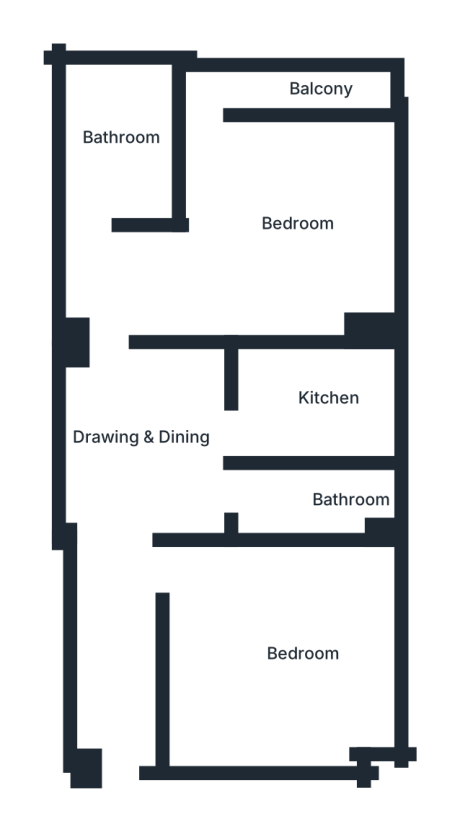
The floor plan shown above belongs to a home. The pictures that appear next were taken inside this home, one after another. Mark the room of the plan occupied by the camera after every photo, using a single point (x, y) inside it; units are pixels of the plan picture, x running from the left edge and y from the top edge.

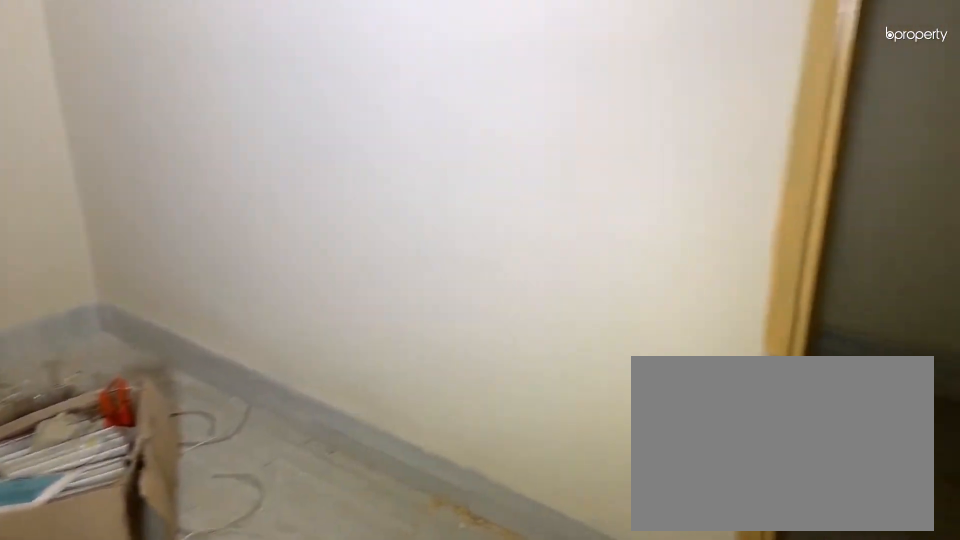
(279, 659)
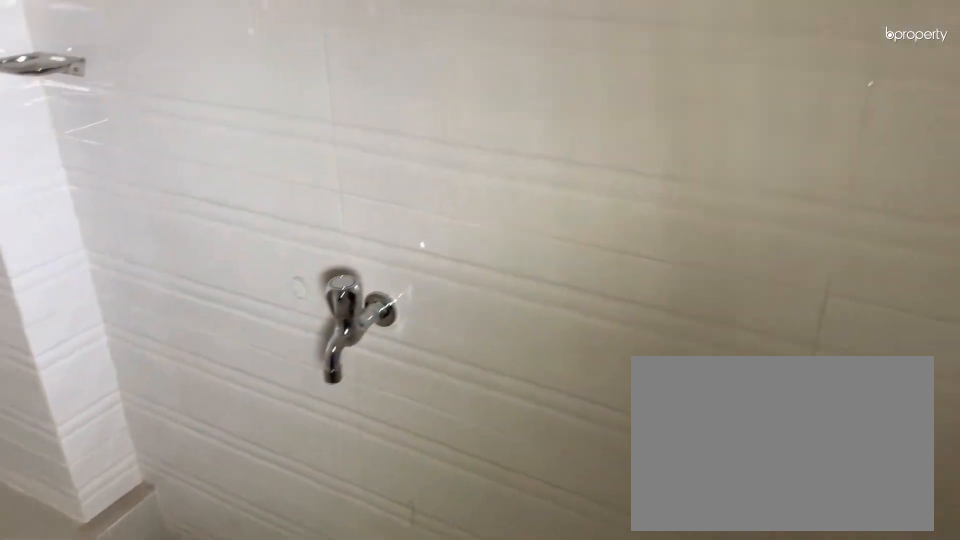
(324, 506)
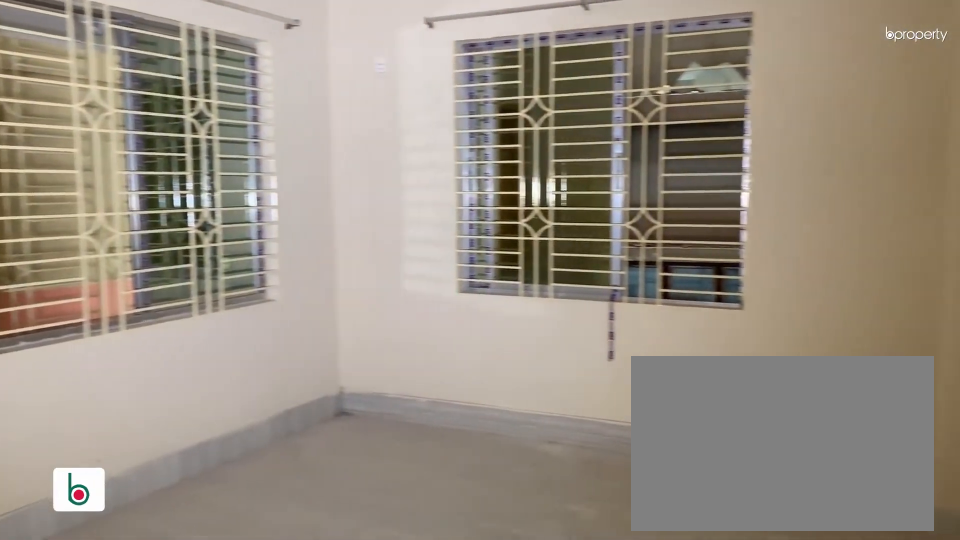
(283, 224)
